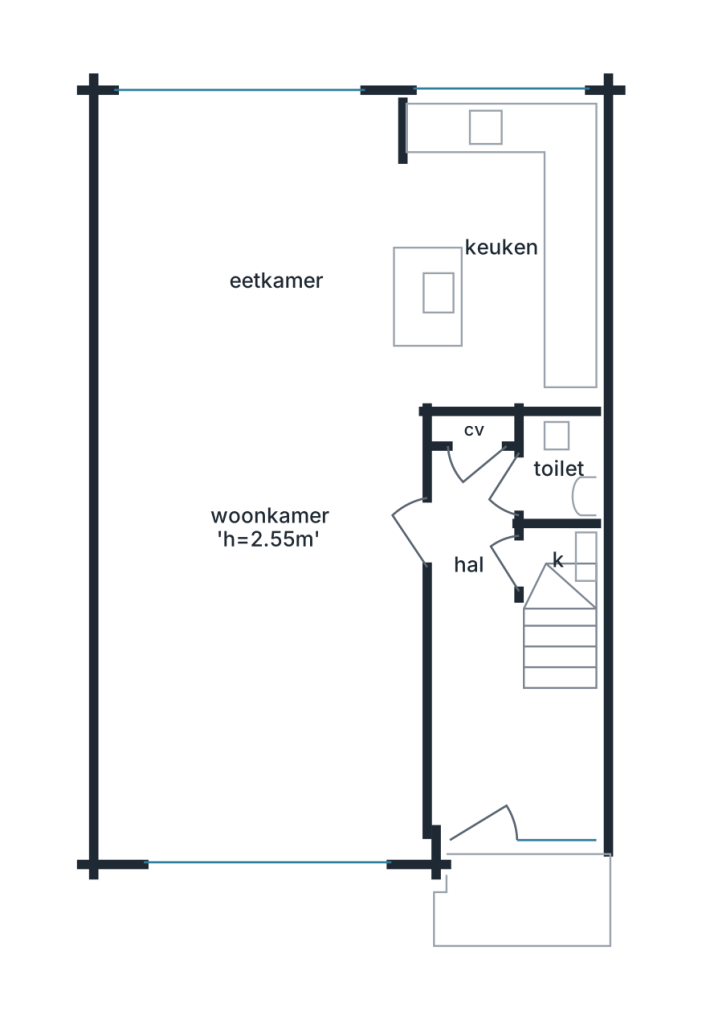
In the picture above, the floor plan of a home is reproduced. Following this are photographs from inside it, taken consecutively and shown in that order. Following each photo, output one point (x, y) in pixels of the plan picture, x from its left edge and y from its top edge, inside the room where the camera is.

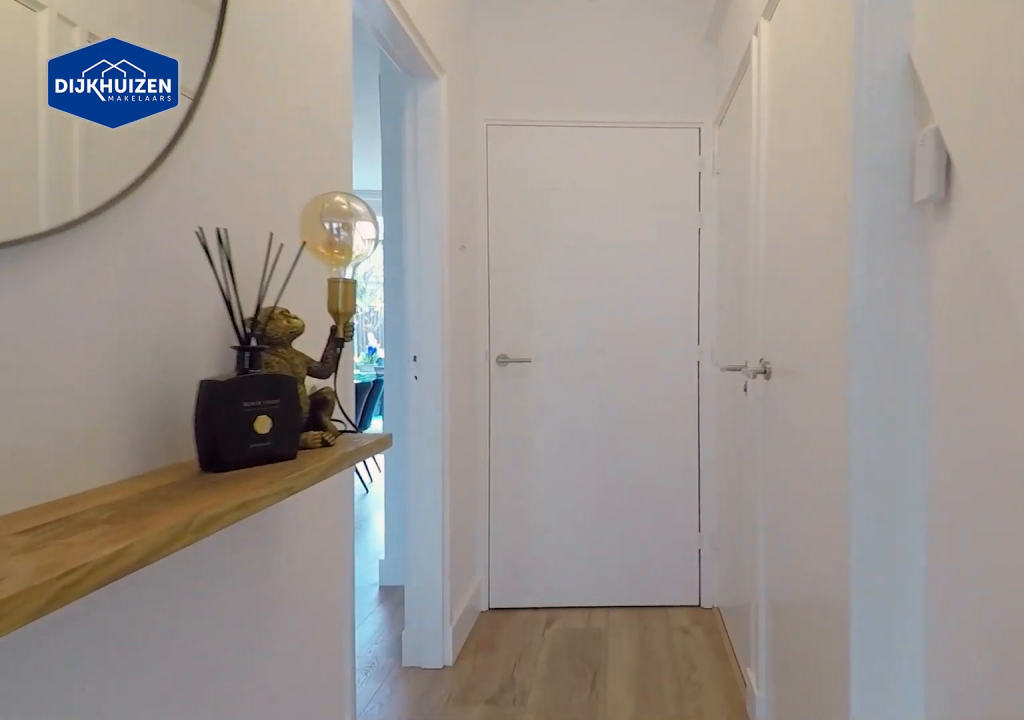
(495, 673)
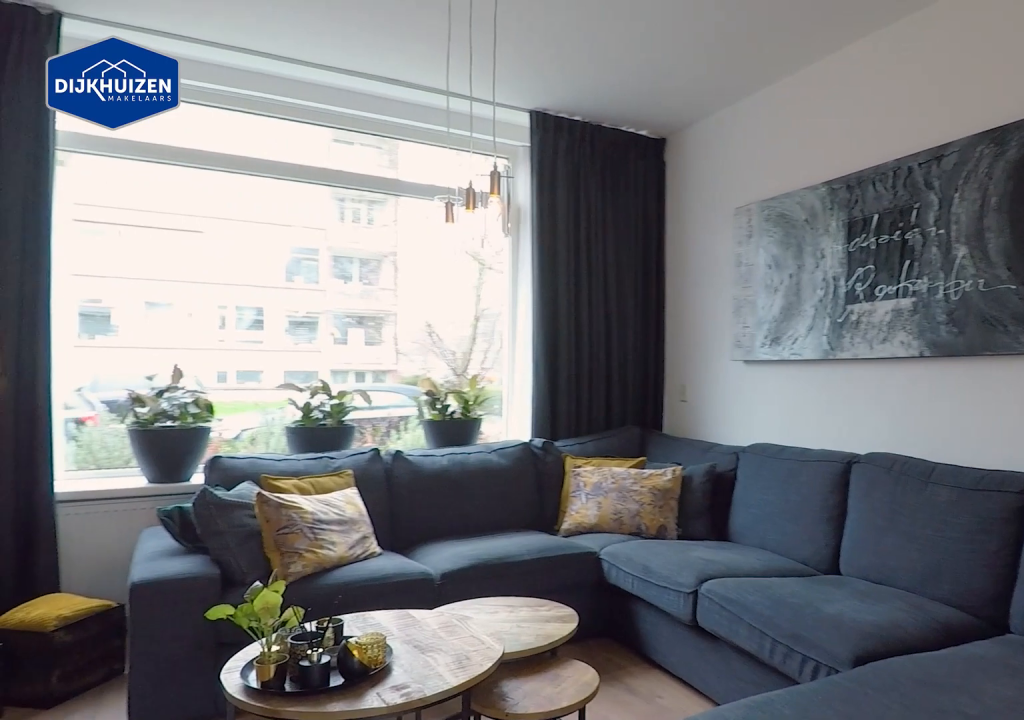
(251, 514)
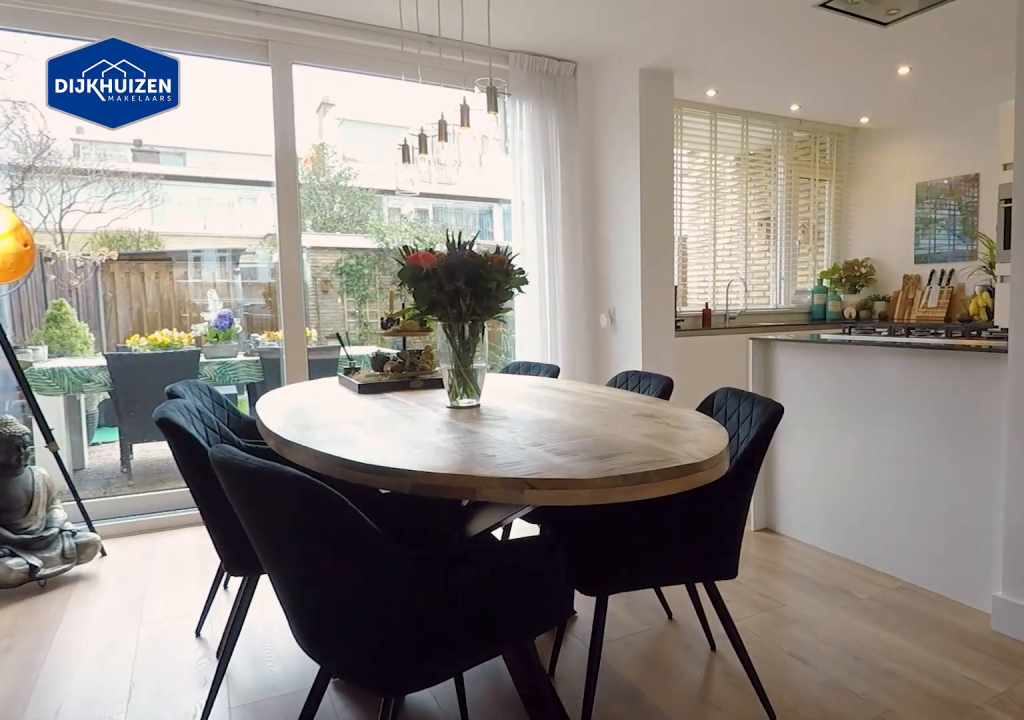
(252, 514)
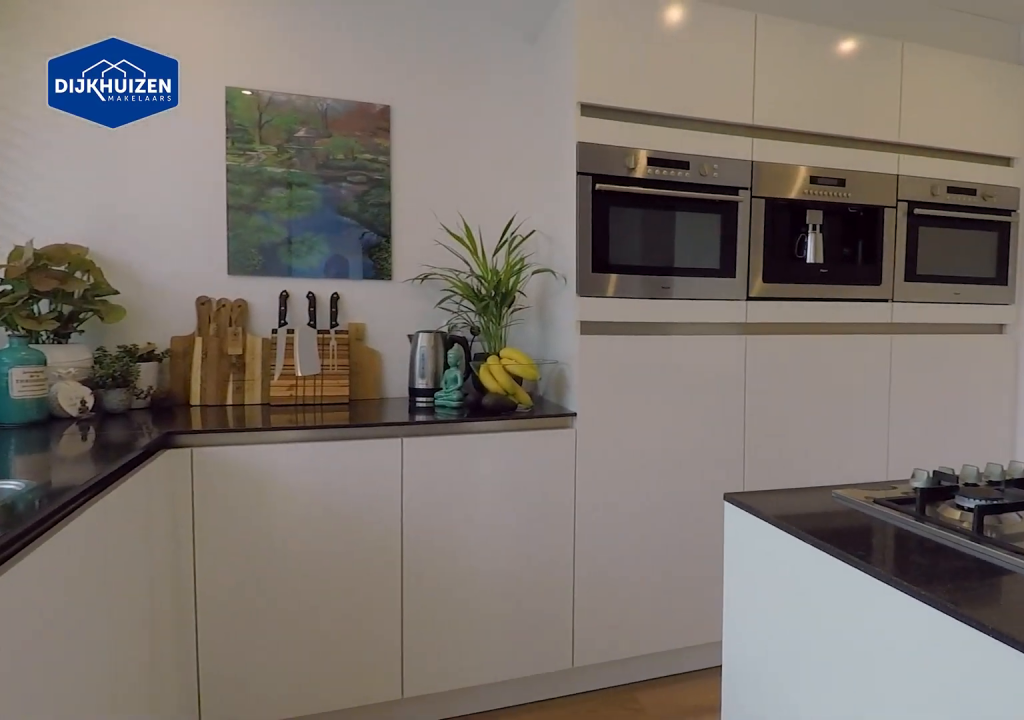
(495, 254)
